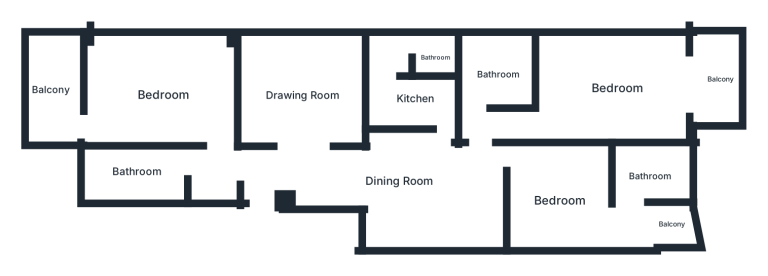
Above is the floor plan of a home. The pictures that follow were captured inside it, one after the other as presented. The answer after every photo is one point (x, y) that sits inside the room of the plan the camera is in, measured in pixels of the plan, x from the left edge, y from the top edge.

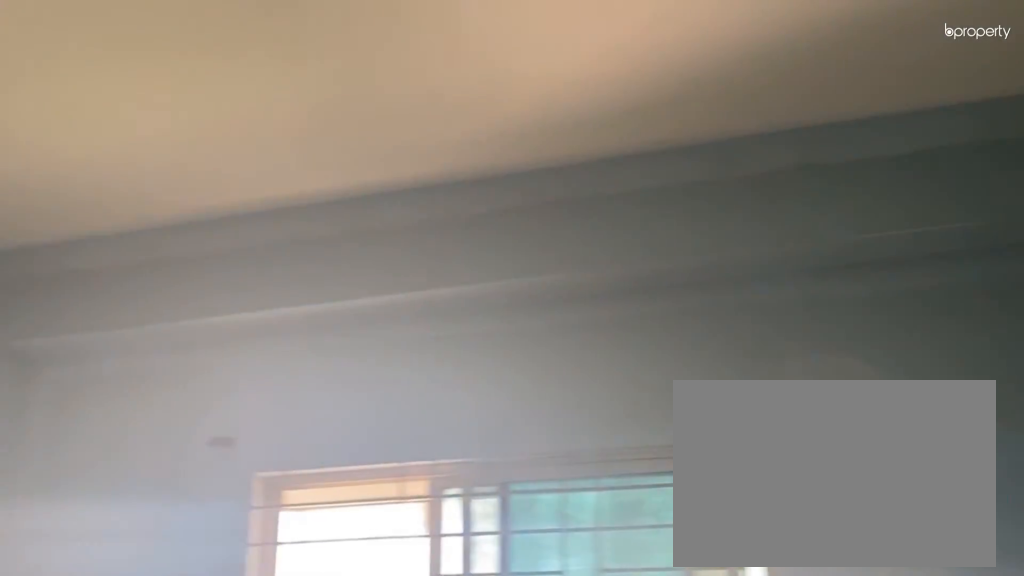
(162, 94)
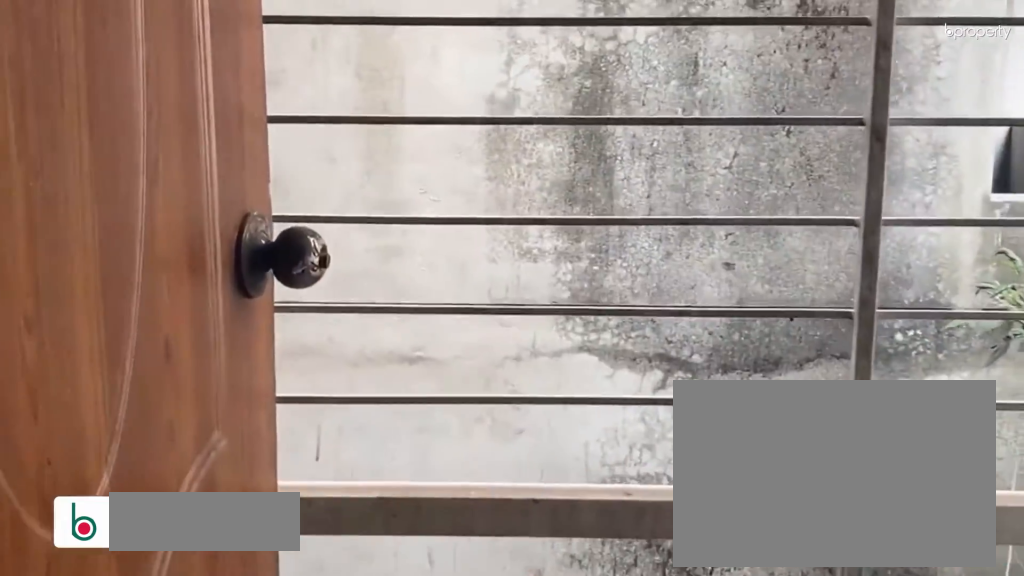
(50, 90)
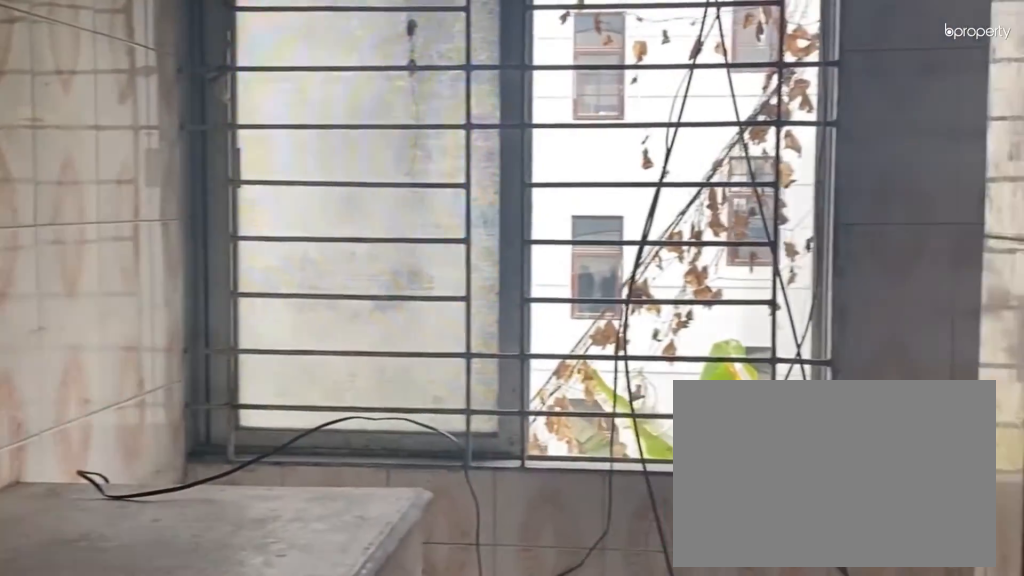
(415, 98)
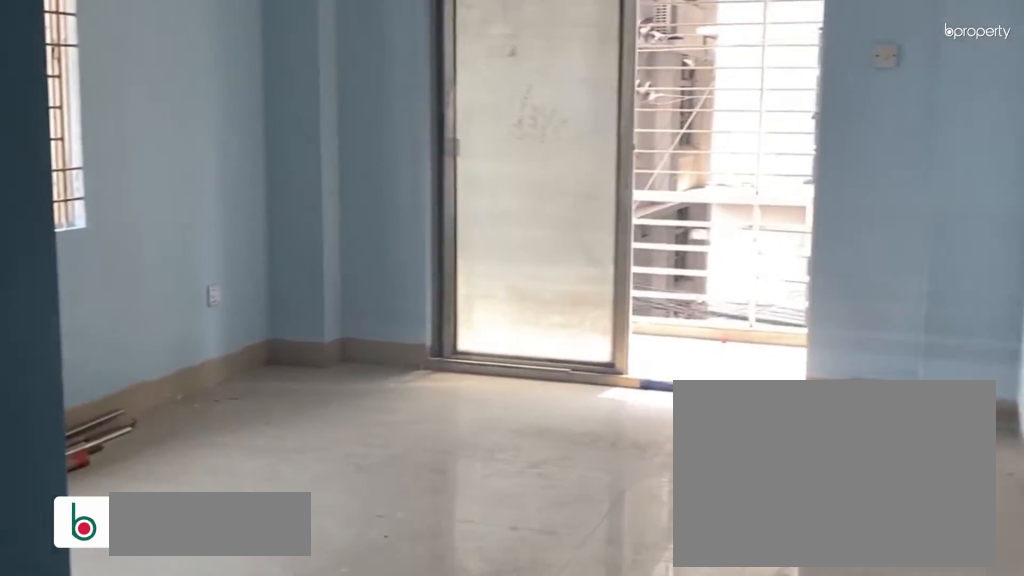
(615, 87)
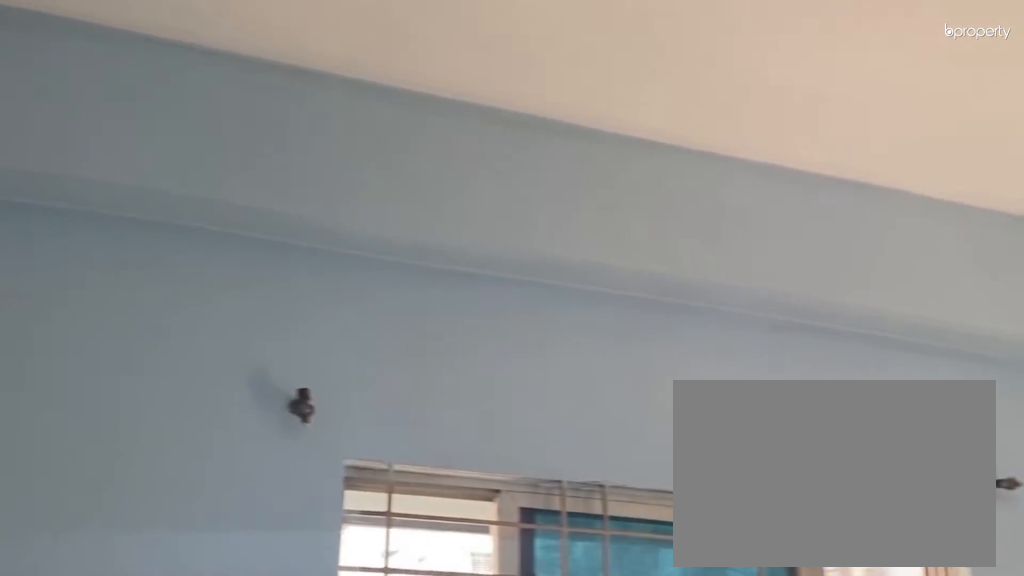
(615, 87)
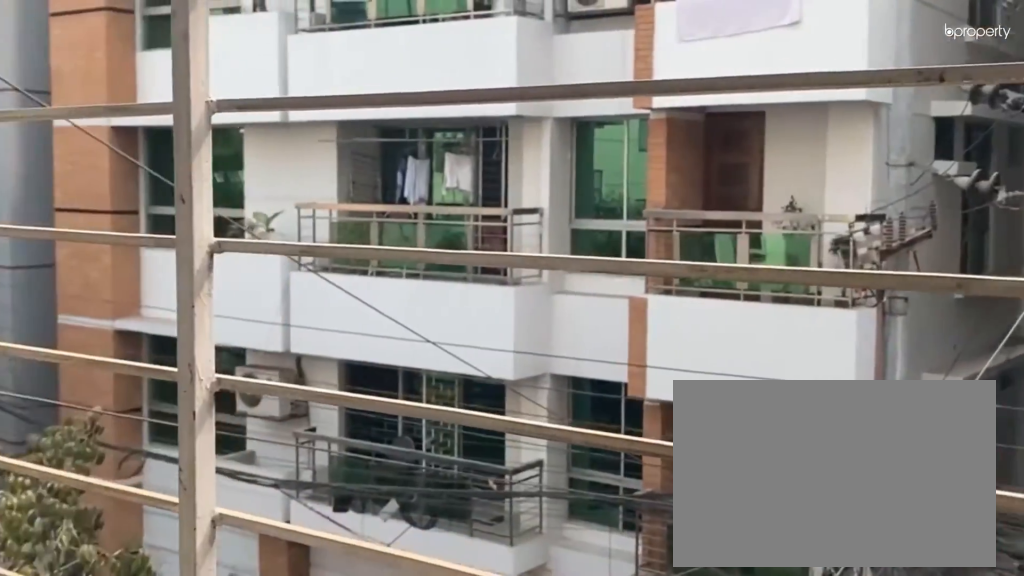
(718, 77)
